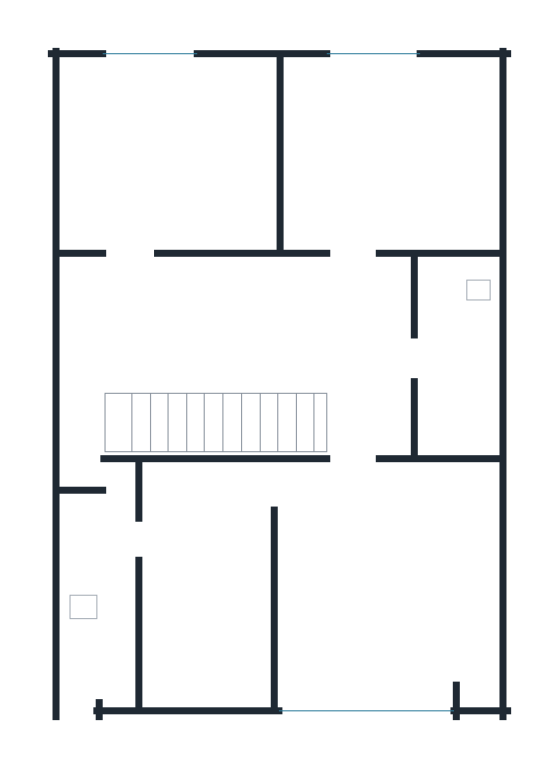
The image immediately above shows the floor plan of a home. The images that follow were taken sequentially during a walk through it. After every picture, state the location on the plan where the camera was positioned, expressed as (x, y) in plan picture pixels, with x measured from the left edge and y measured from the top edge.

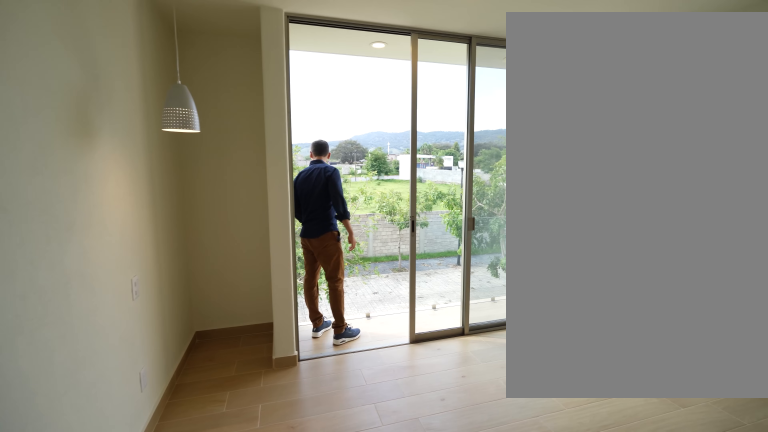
(456, 514)
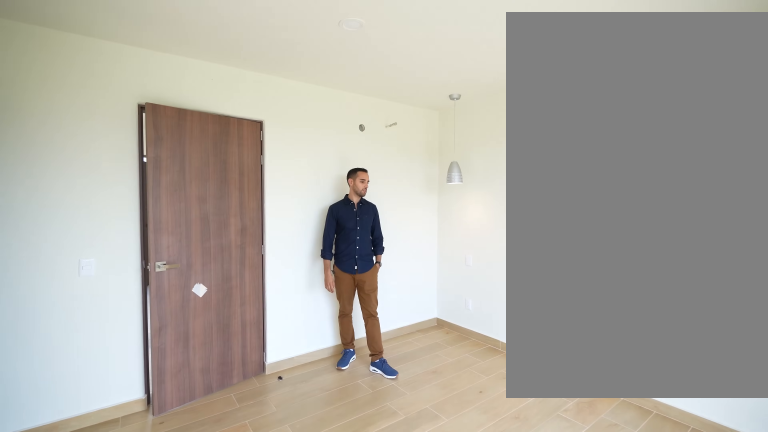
(302, 681)
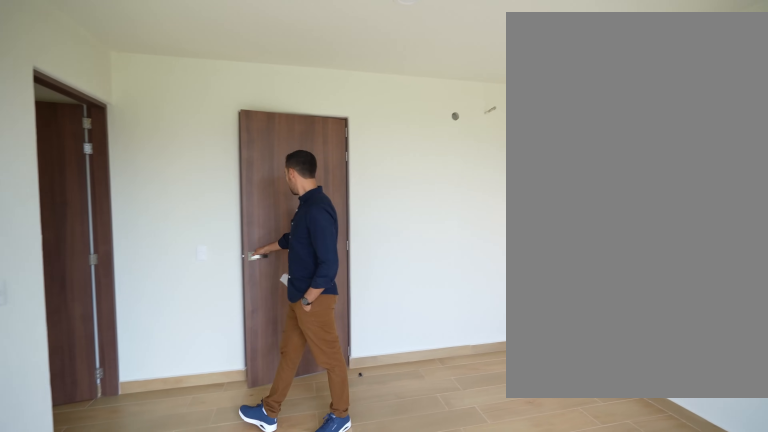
(302, 681)
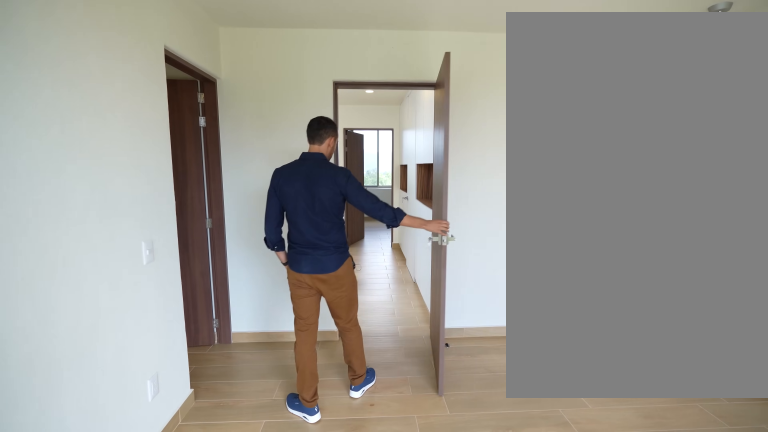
(302, 681)
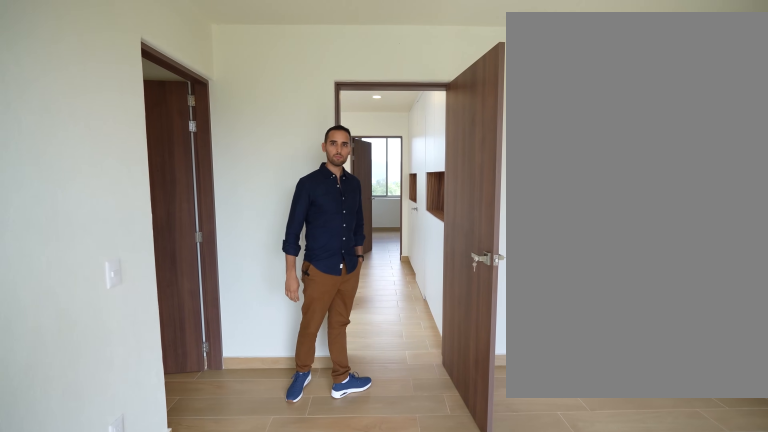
(335, 684)
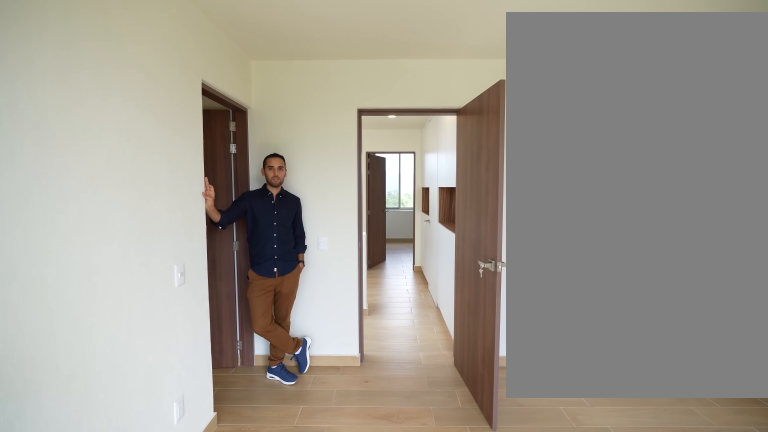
(345, 688)
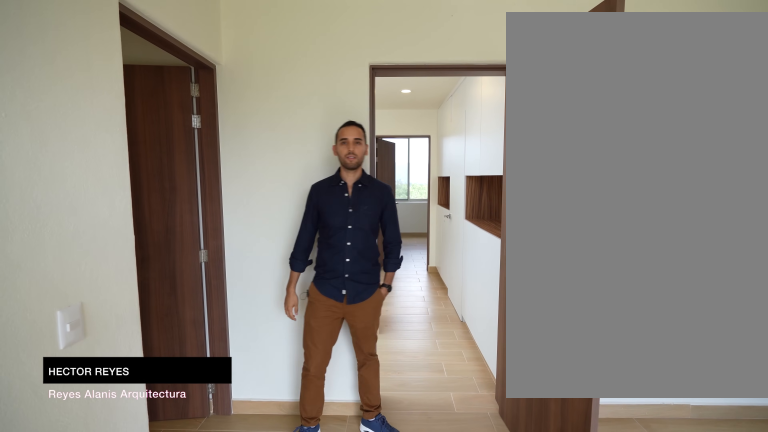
(366, 664)
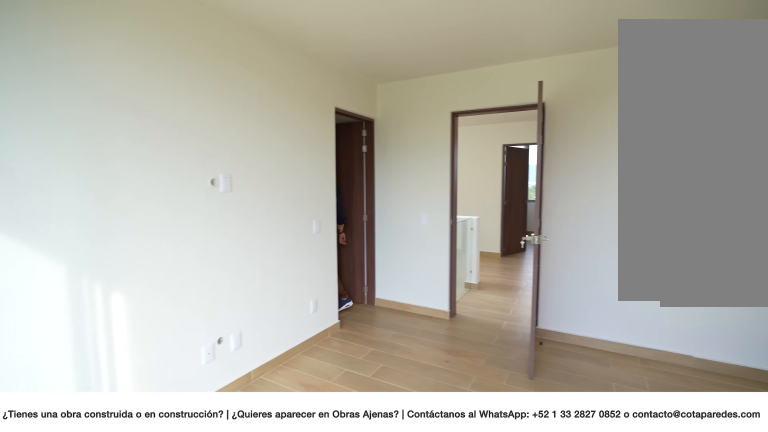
(422, 673)
